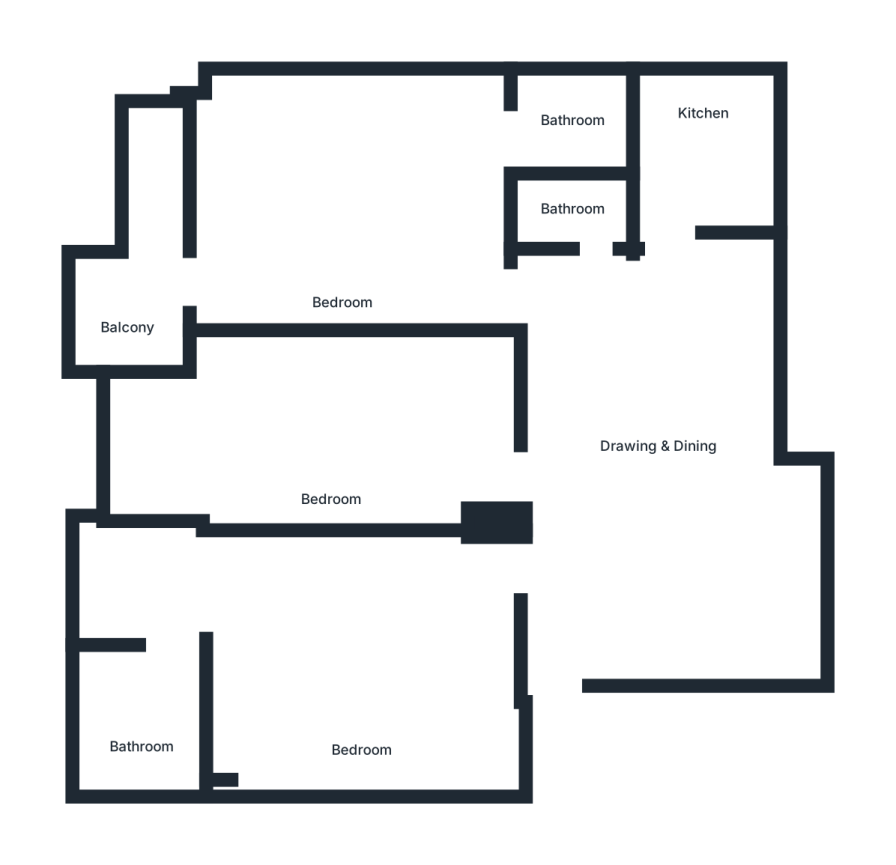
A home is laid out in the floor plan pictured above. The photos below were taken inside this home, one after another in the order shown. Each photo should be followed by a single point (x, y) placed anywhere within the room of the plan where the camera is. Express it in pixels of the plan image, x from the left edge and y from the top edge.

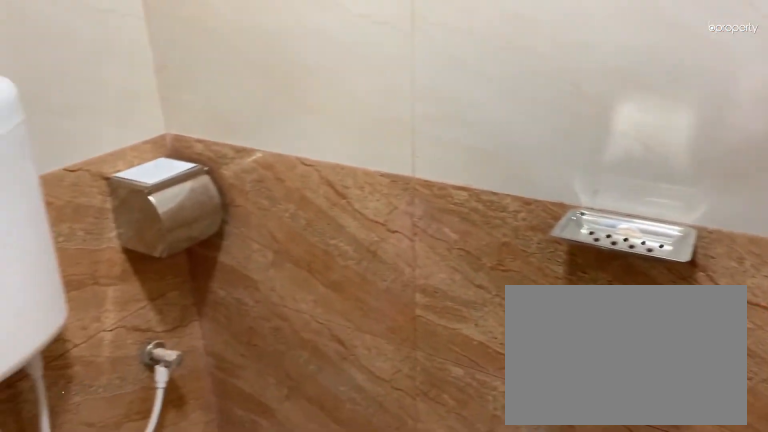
(571, 208)
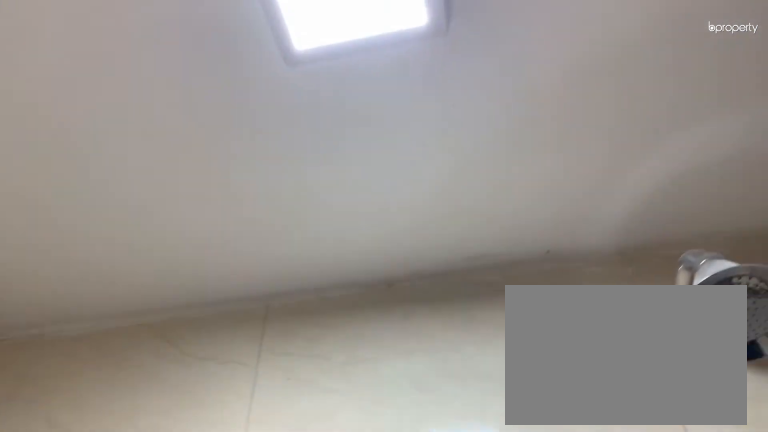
(571, 208)
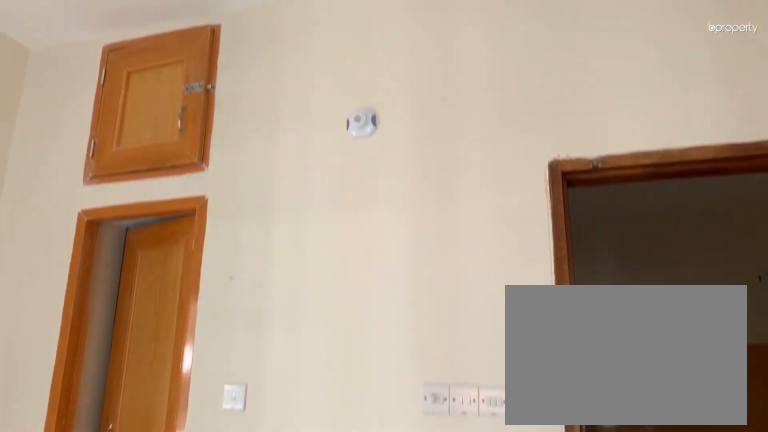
(342, 216)
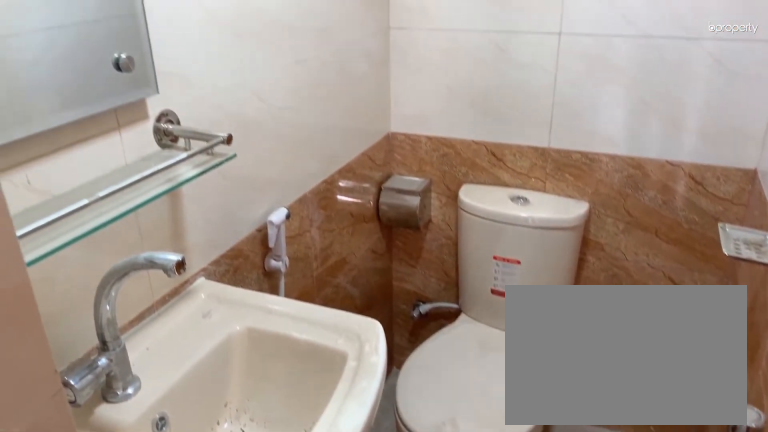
(578, 116)
